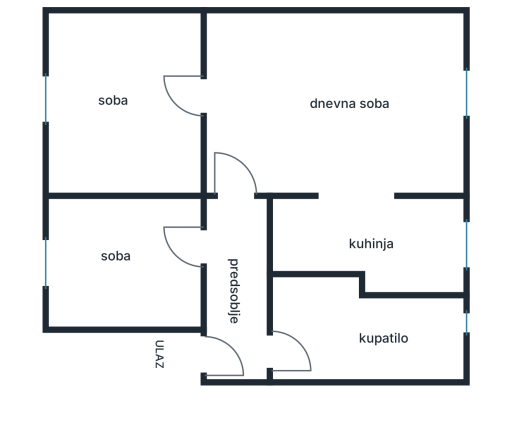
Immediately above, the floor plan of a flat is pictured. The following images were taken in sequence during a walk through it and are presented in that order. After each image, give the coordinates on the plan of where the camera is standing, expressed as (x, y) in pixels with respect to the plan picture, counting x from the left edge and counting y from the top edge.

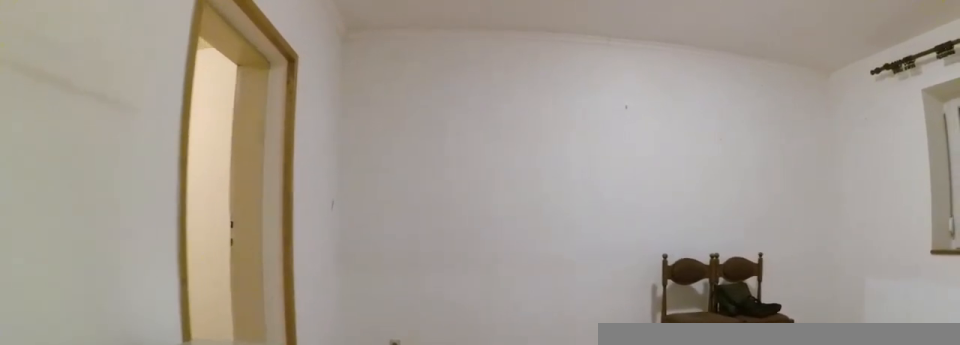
(239, 169)
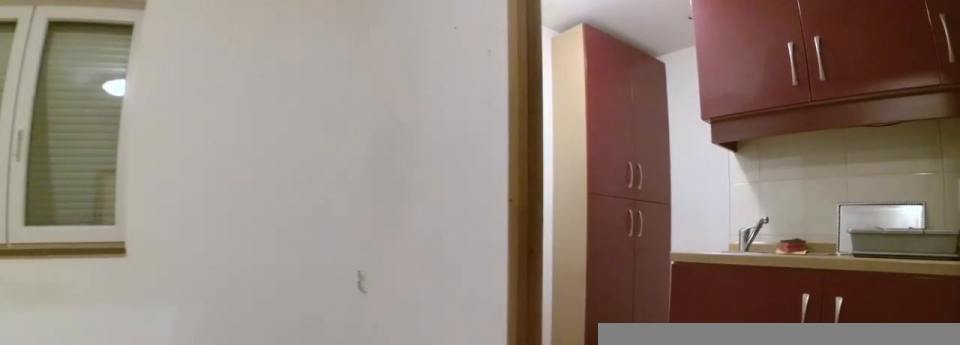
(298, 146)
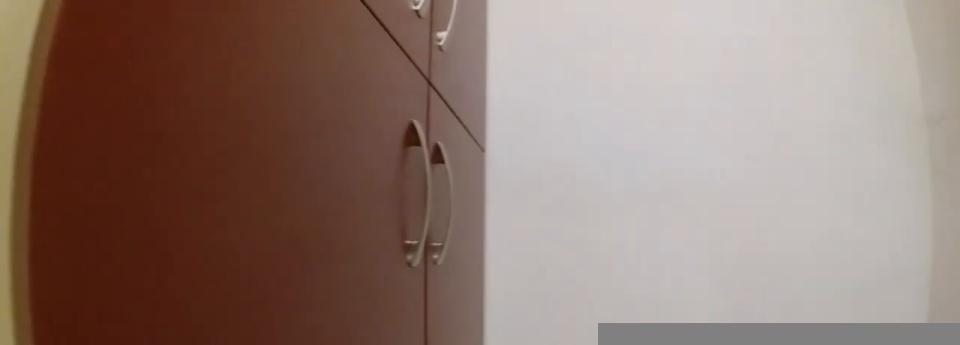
(449, 213)
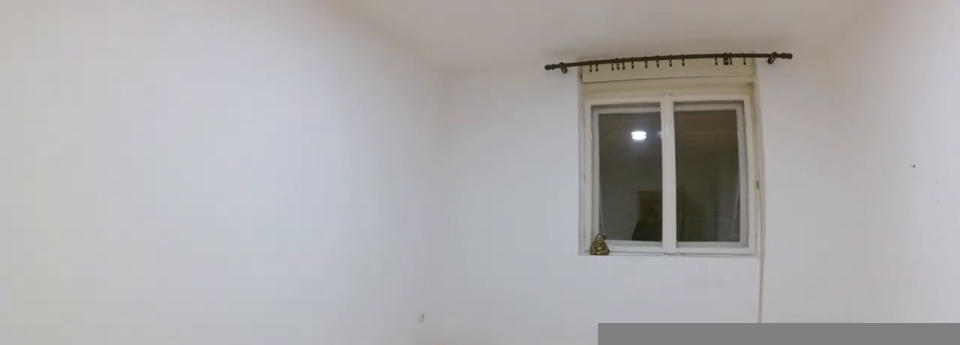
(185, 237)
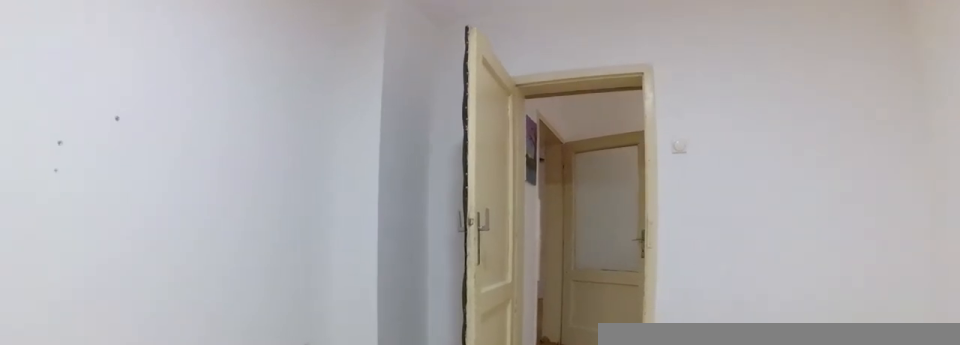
(67, 251)
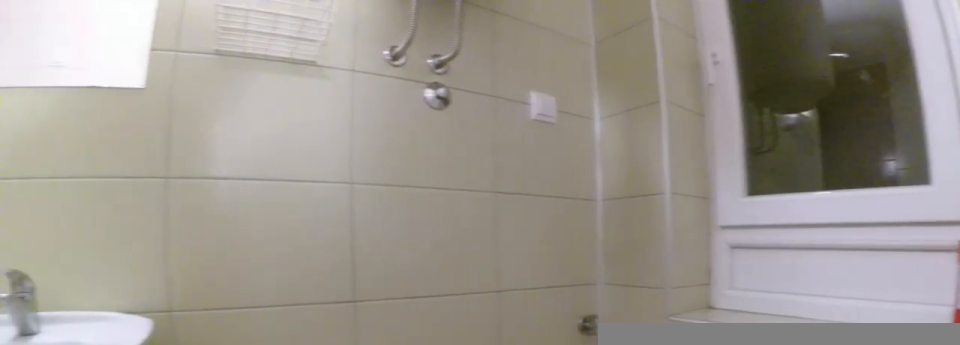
(411, 358)
